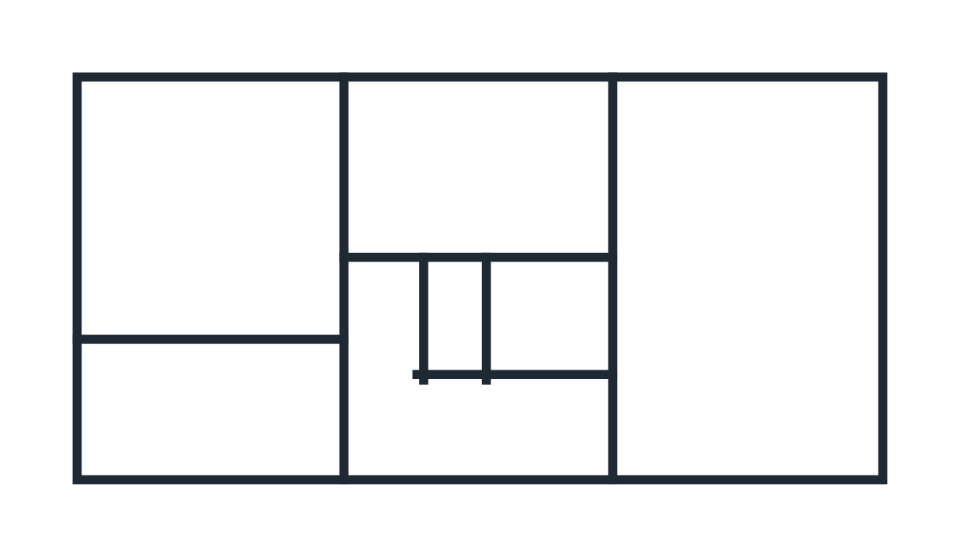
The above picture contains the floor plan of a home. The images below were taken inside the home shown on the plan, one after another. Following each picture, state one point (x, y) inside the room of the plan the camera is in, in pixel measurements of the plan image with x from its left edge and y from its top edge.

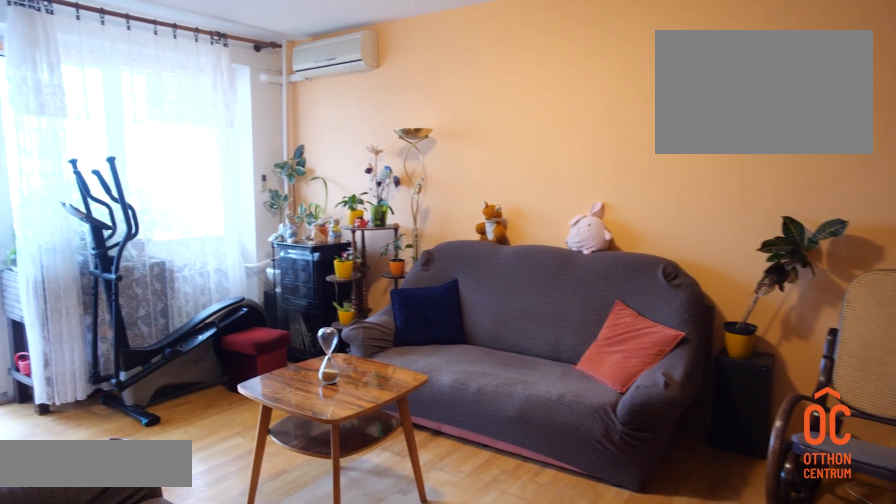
(745, 288)
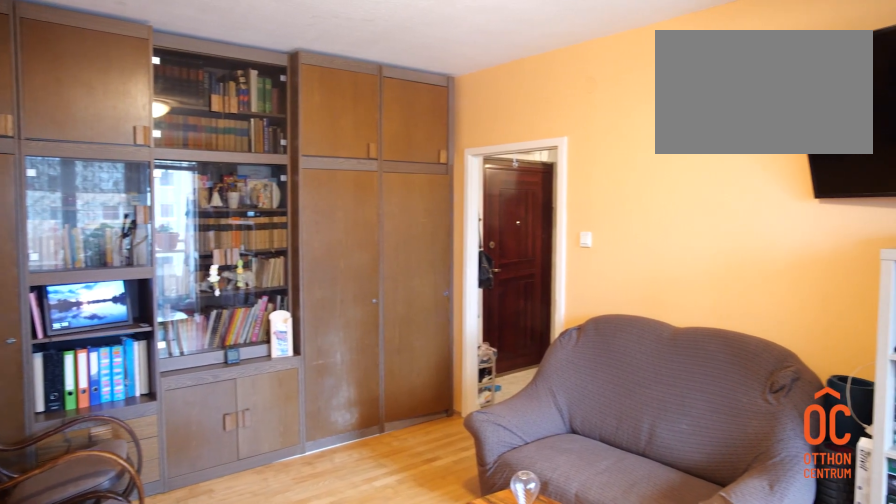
(747, 290)
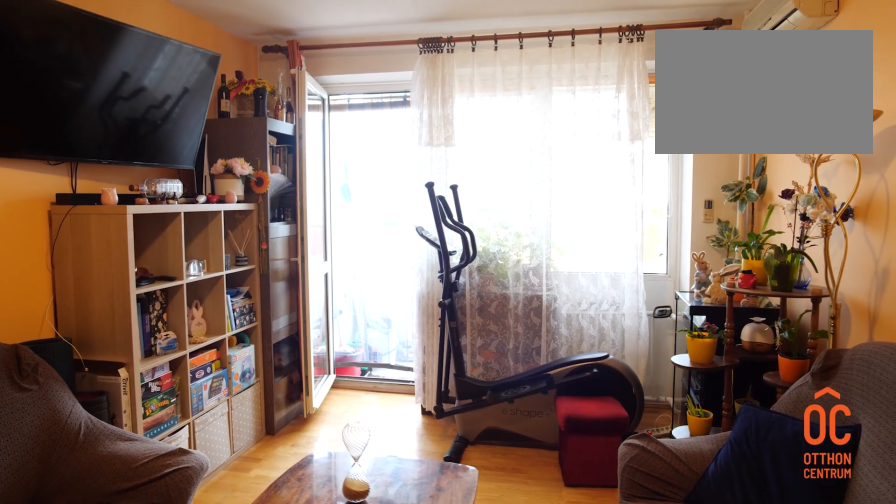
(747, 289)
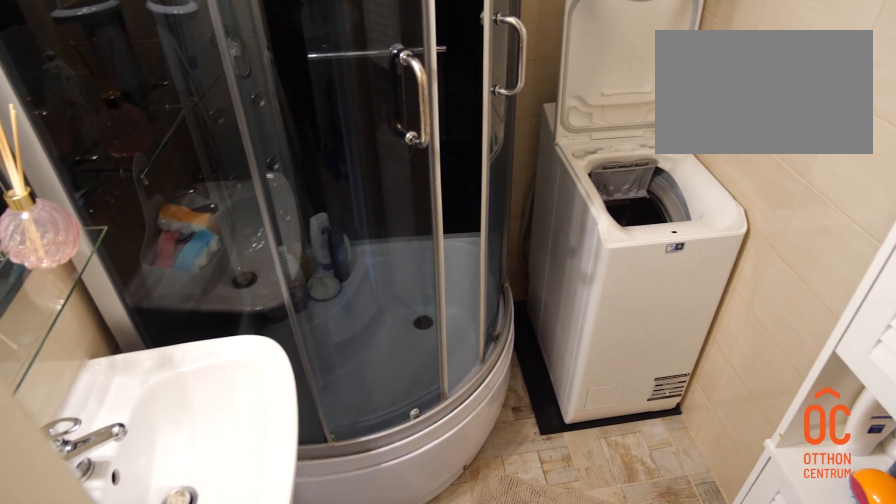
(551, 311)
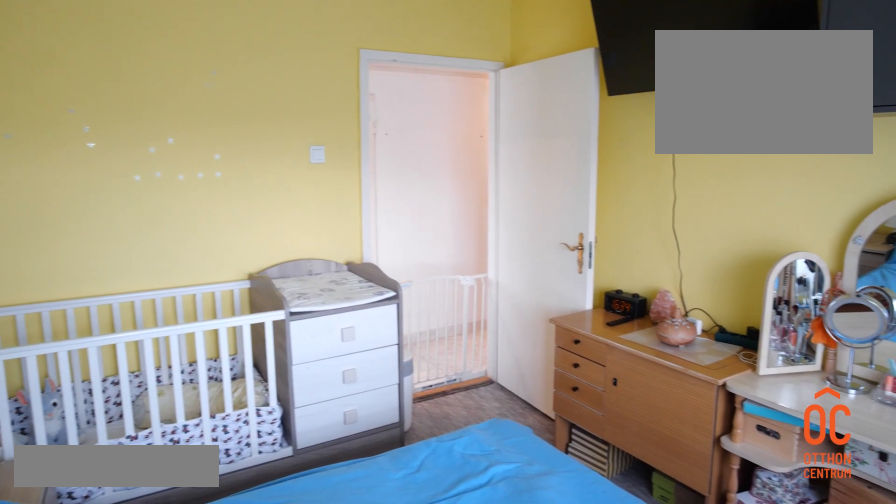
(210, 213)
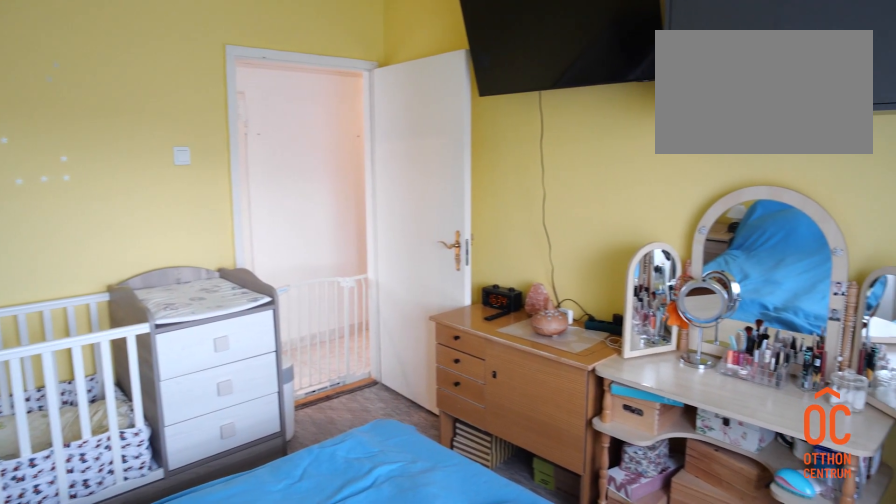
(210, 213)
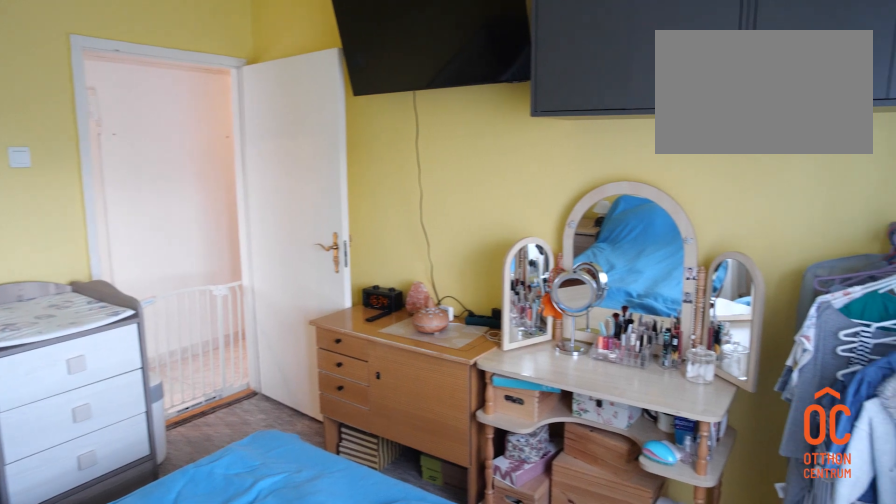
(210, 213)
